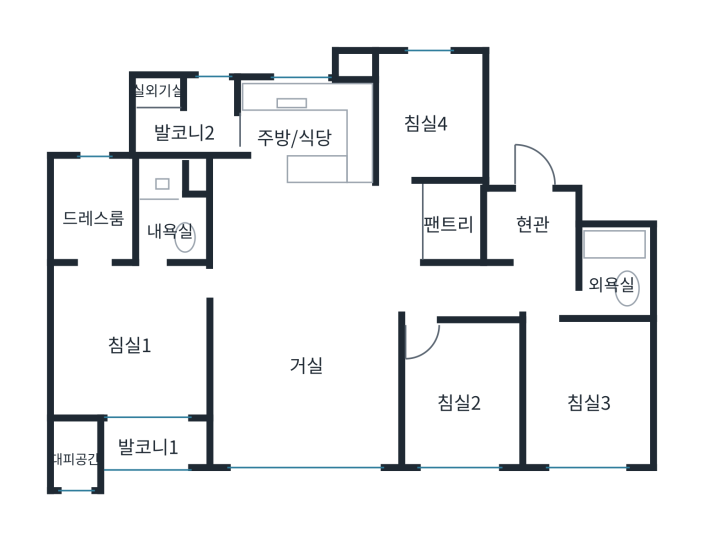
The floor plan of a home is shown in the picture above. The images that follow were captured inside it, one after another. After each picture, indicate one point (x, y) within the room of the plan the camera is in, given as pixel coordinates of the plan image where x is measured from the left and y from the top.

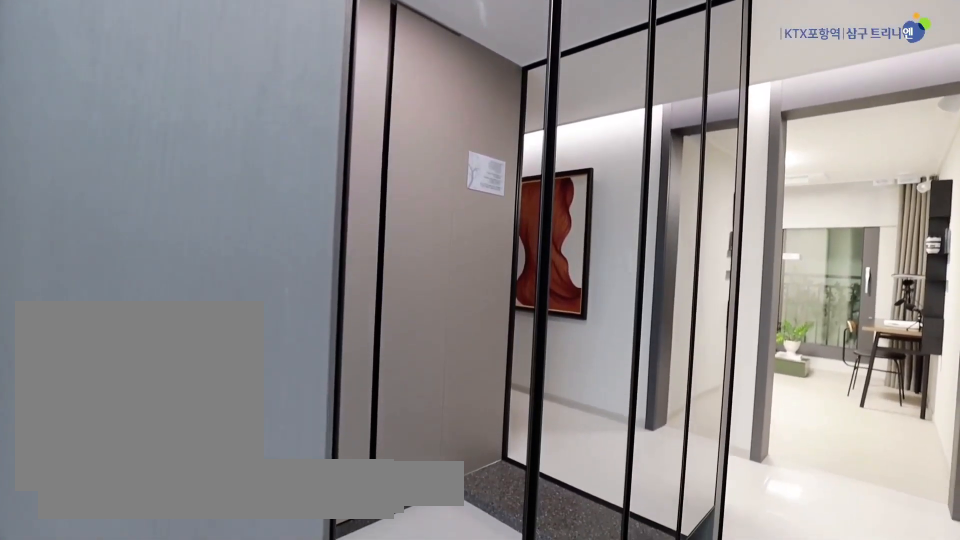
(527, 230)
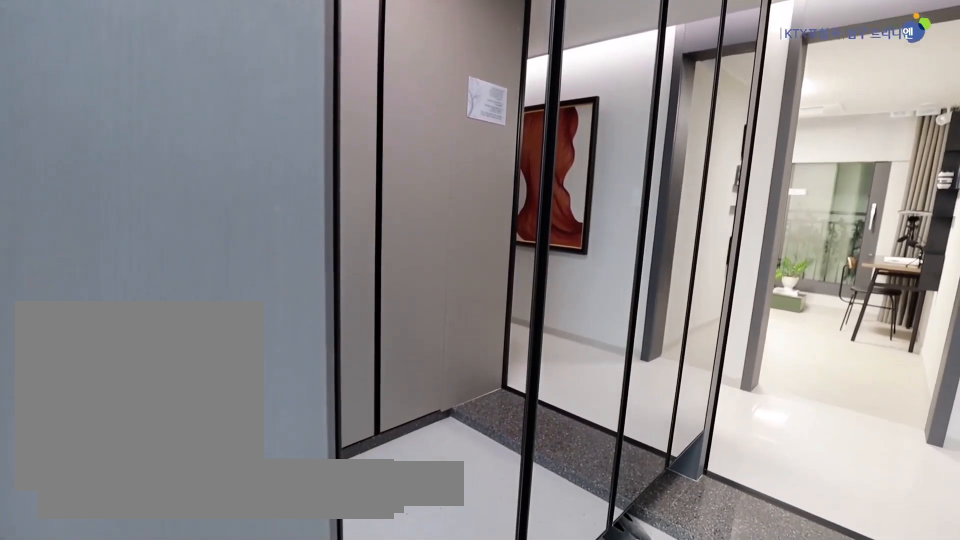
(527, 230)
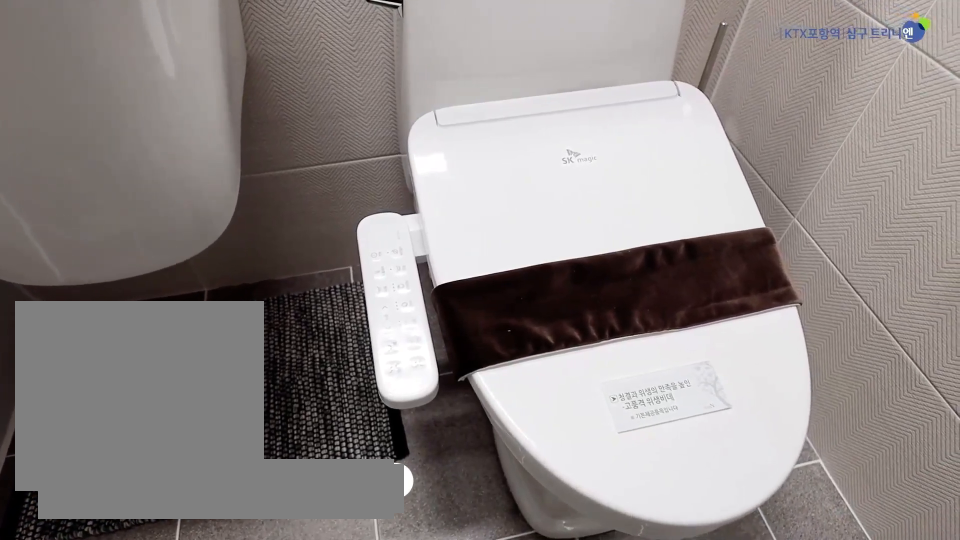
(617, 272)
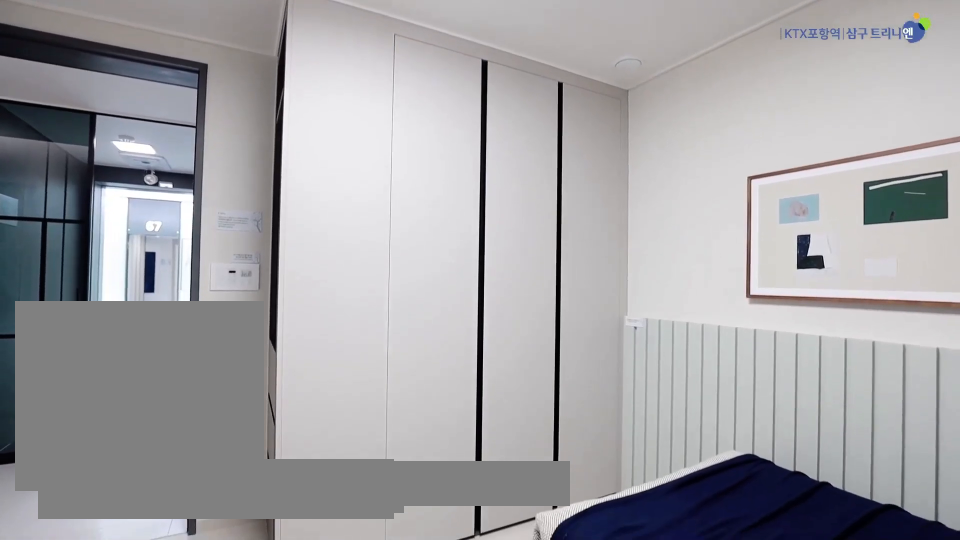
(591, 393)
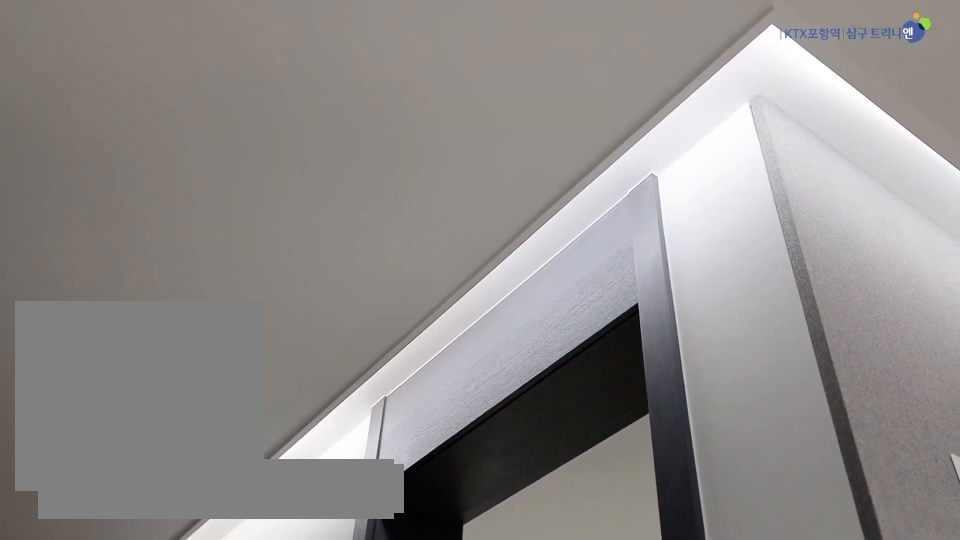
(488, 290)
